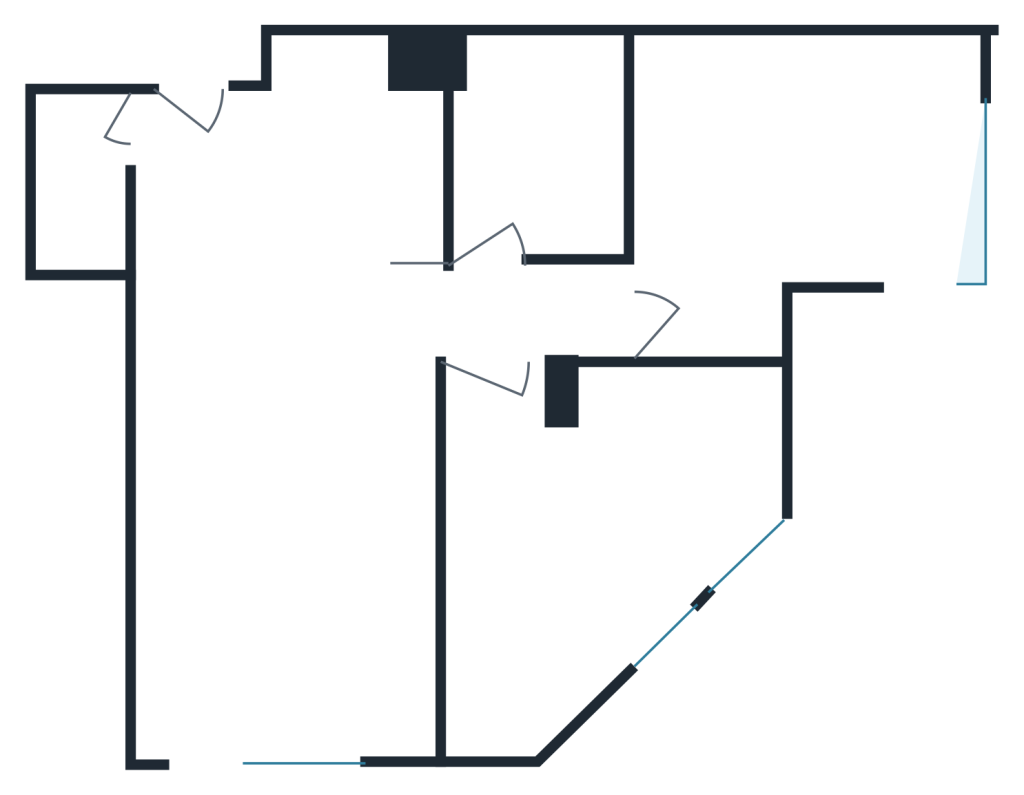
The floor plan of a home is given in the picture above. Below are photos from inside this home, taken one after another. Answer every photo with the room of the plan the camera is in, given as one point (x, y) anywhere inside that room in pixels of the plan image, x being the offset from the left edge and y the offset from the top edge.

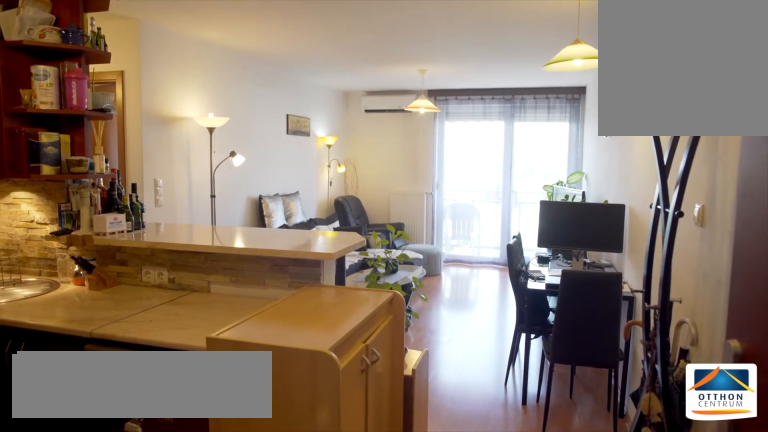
(190, 144)
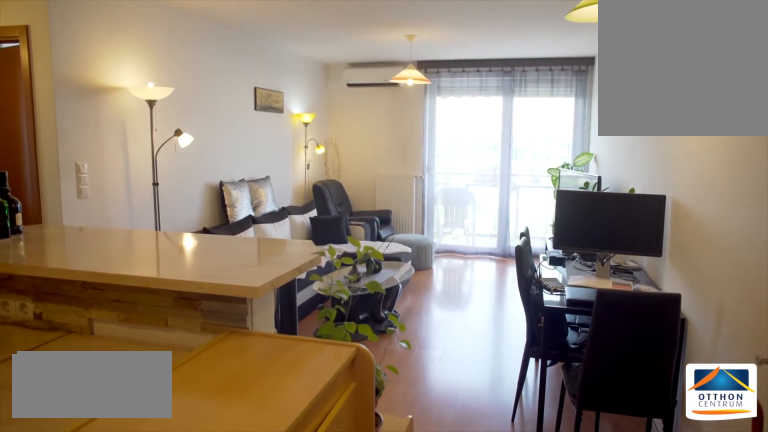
(190, 144)
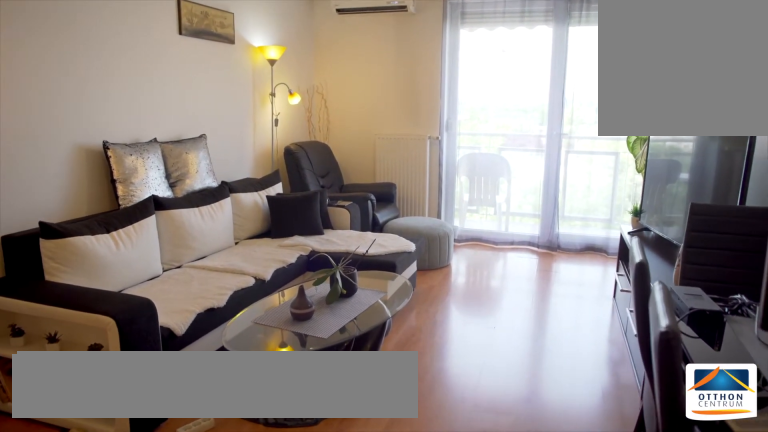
(283, 540)
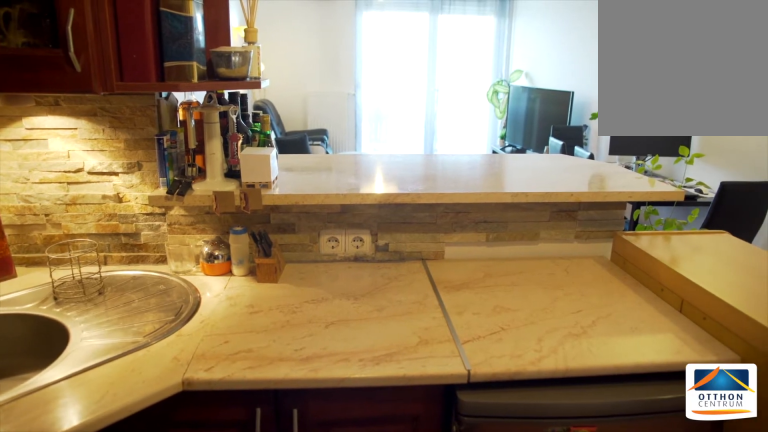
(281, 220)
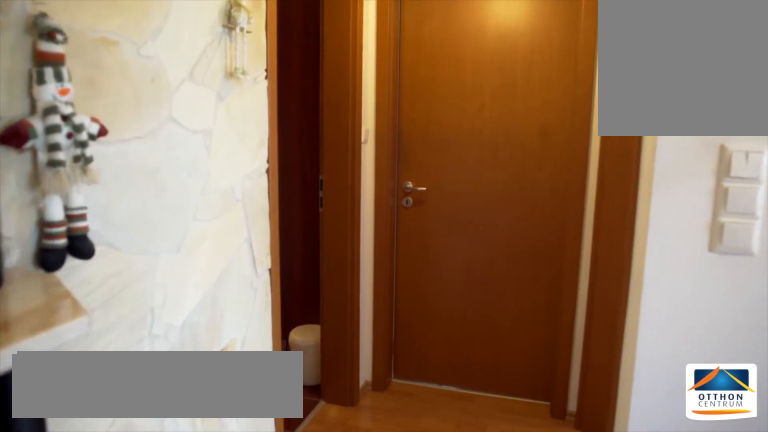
(431, 324)
